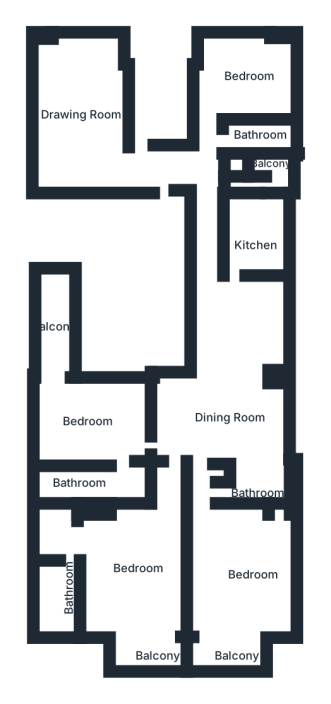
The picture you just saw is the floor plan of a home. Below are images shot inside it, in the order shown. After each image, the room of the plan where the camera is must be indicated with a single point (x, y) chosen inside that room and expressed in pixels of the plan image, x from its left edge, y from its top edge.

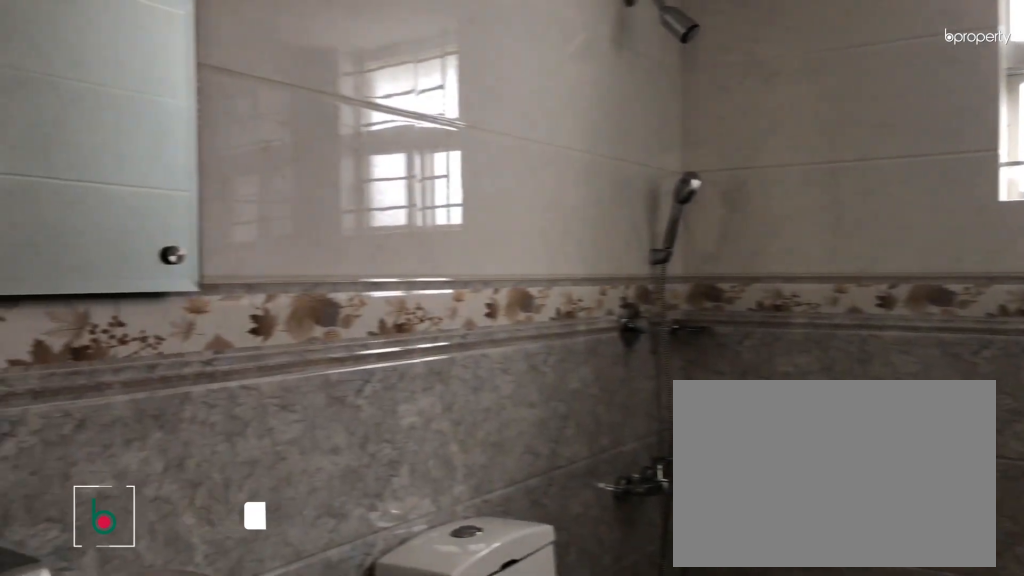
(247, 489)
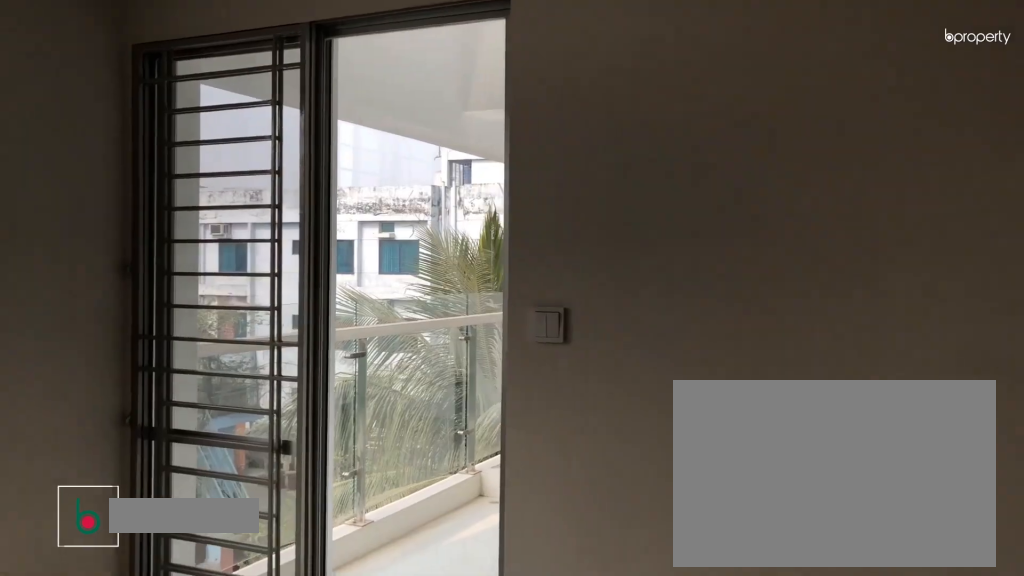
(108, 424)
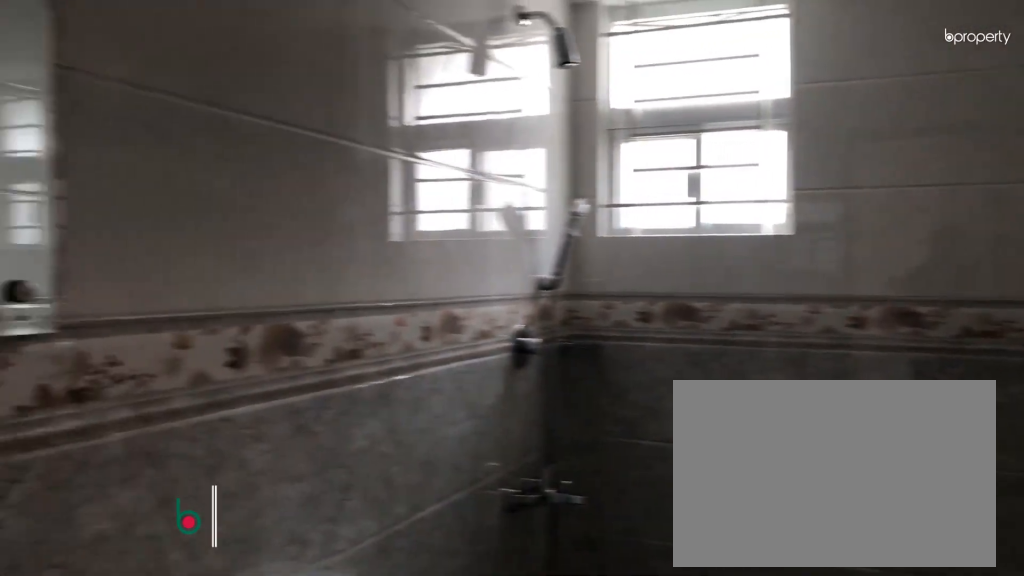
(86, 477)
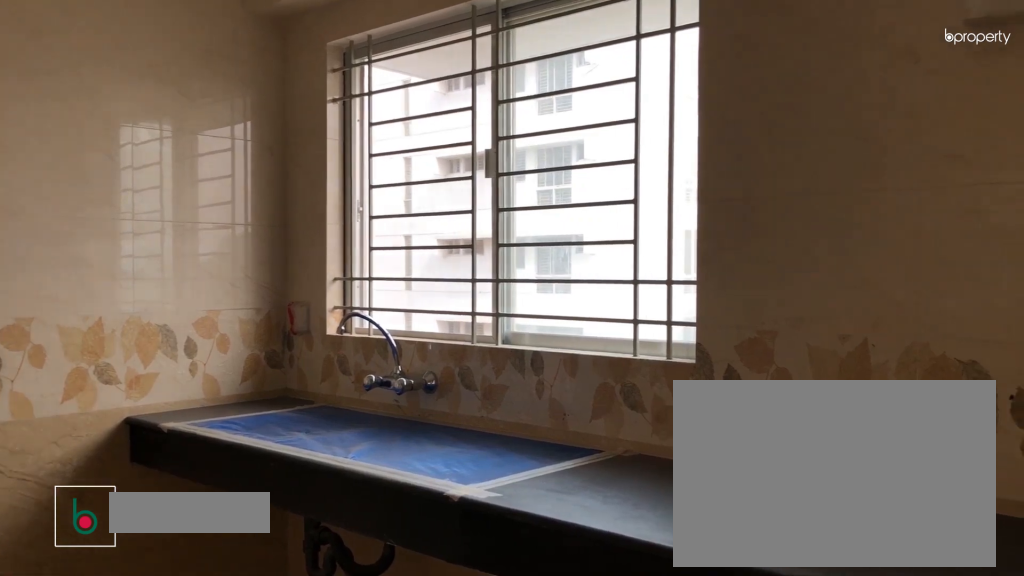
(251, 233)
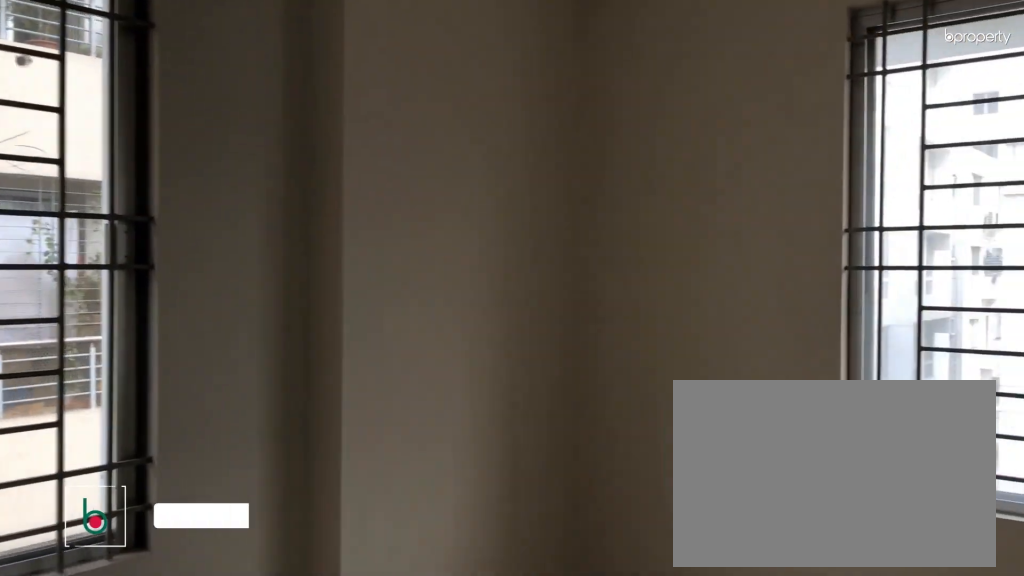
(238, 71)
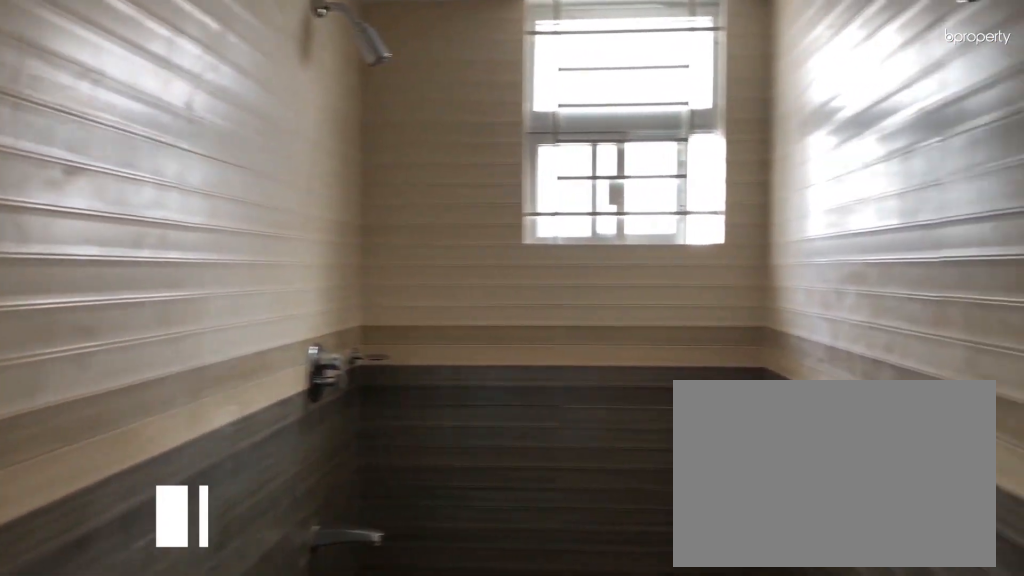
(259, 134)
